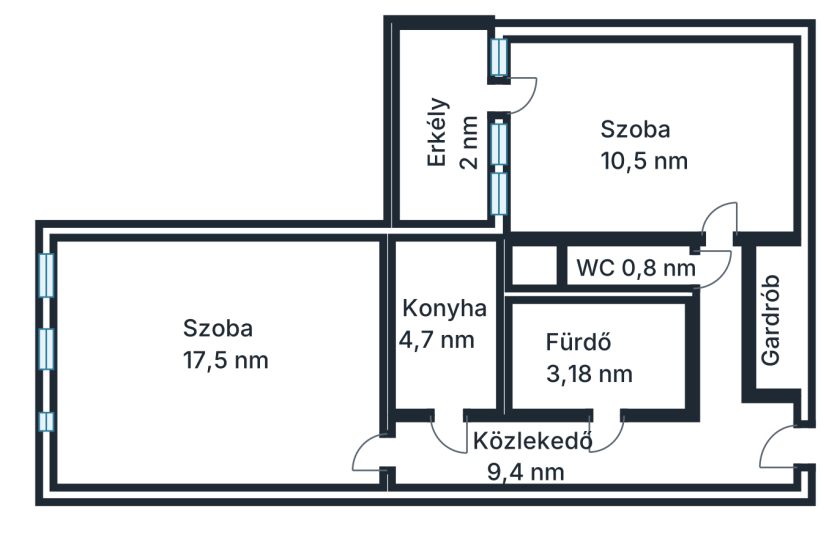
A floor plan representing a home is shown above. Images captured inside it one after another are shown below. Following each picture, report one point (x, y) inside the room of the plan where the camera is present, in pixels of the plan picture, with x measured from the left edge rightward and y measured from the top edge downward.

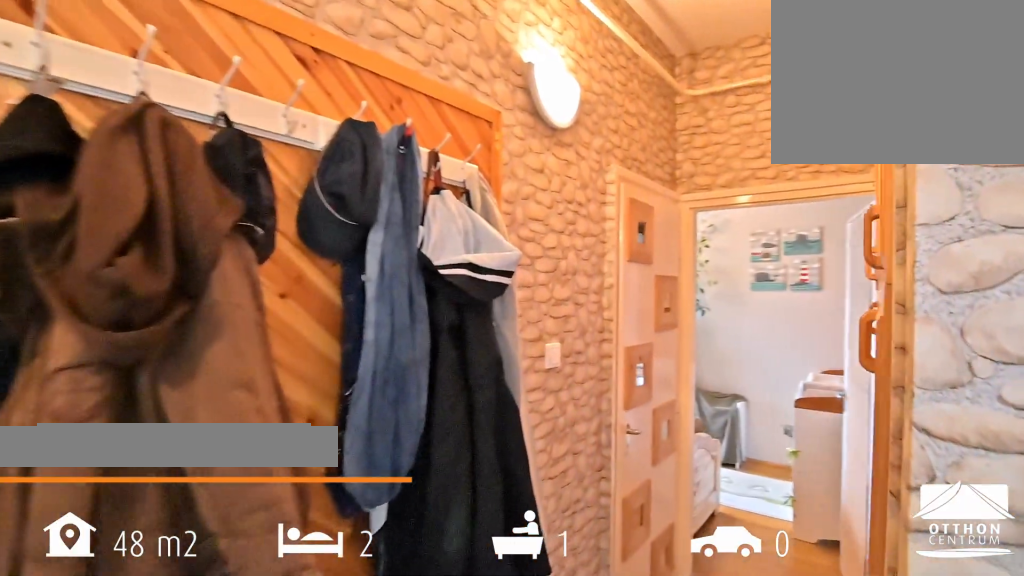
(717, 457)
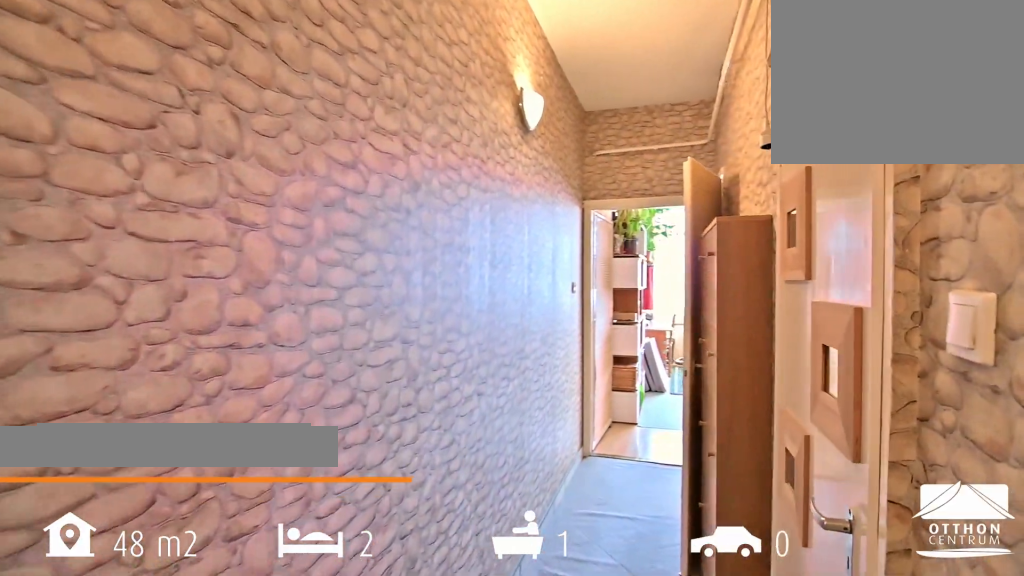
(716, 456)
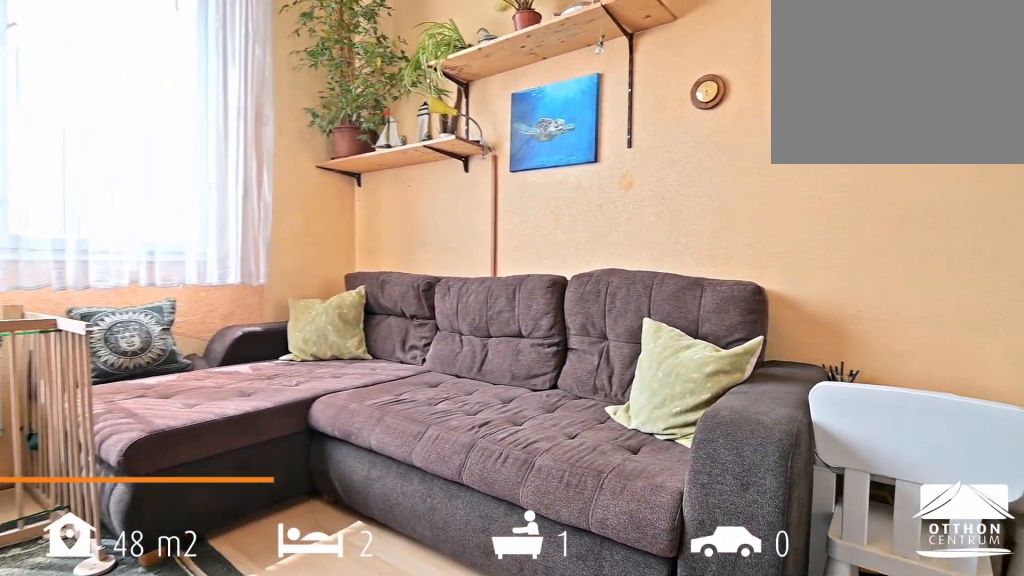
(248, 348)
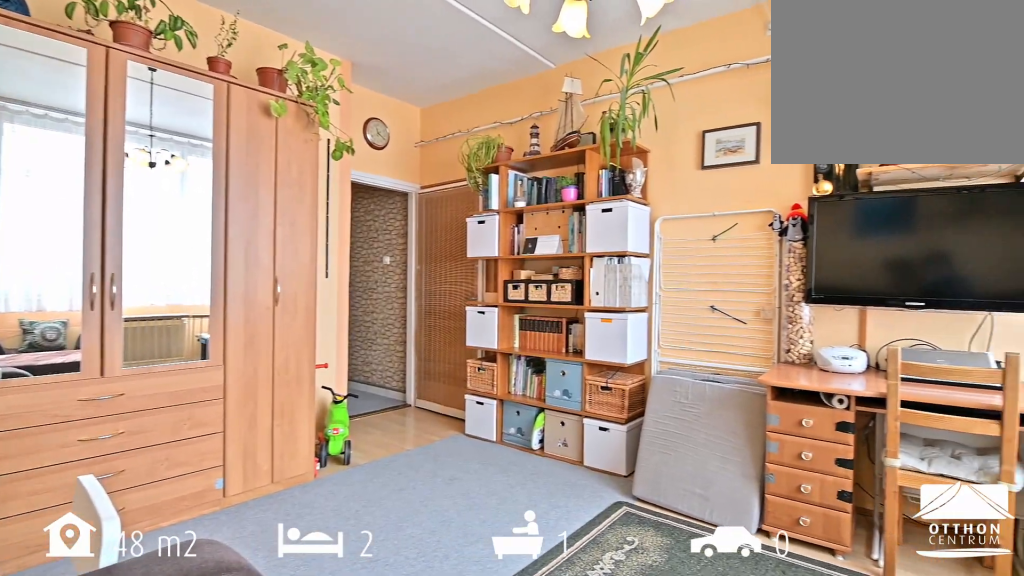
(248, 348)
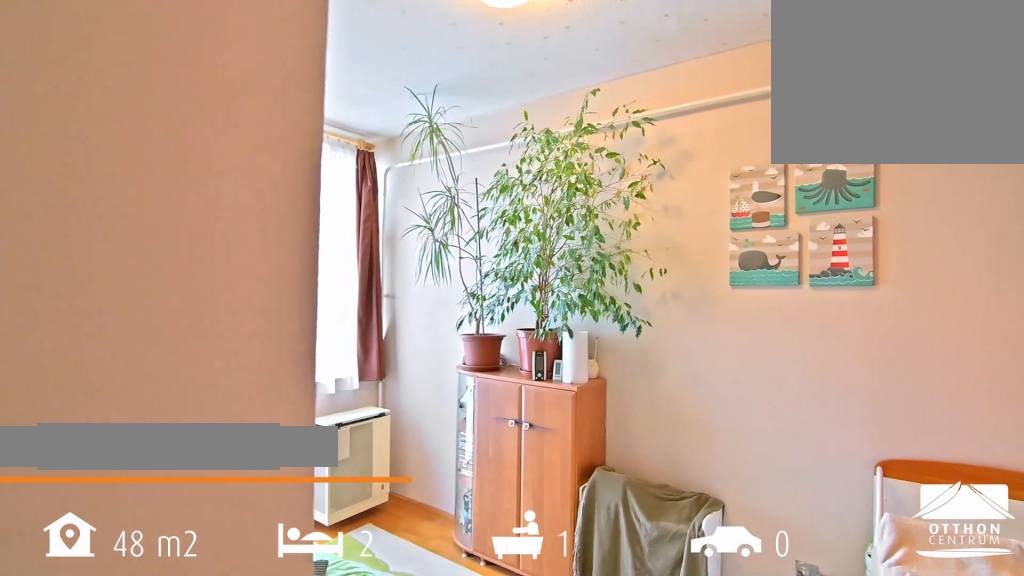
(644, 150)
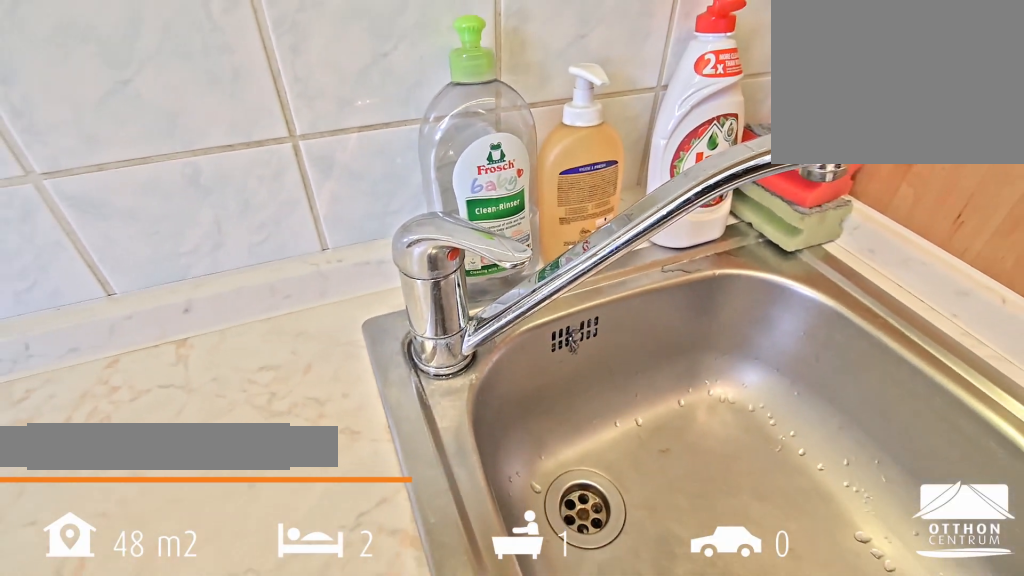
(446, 348)
